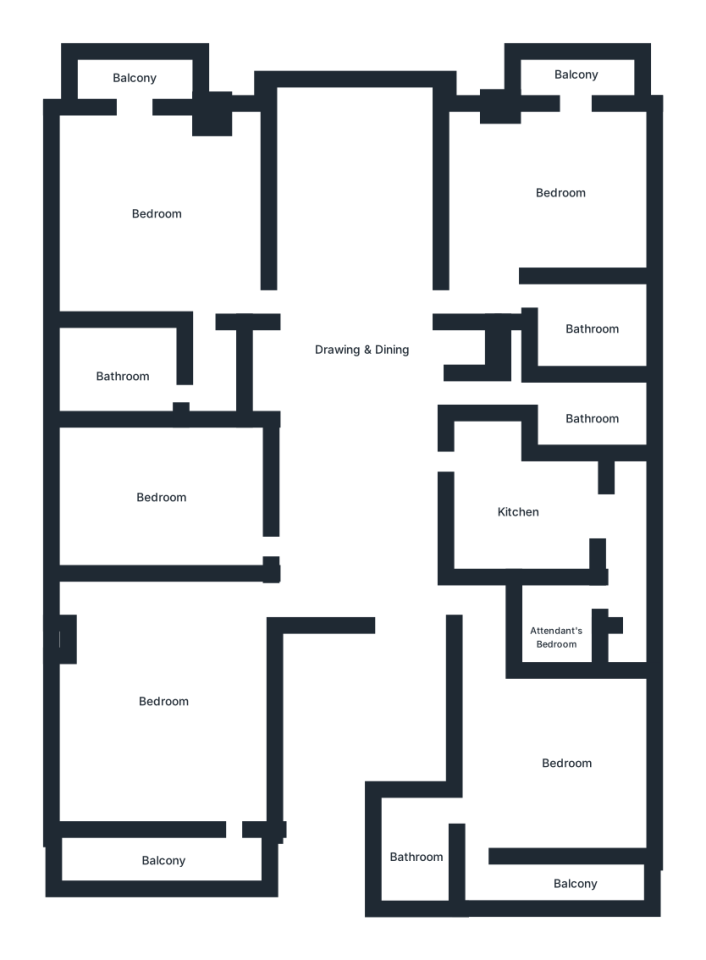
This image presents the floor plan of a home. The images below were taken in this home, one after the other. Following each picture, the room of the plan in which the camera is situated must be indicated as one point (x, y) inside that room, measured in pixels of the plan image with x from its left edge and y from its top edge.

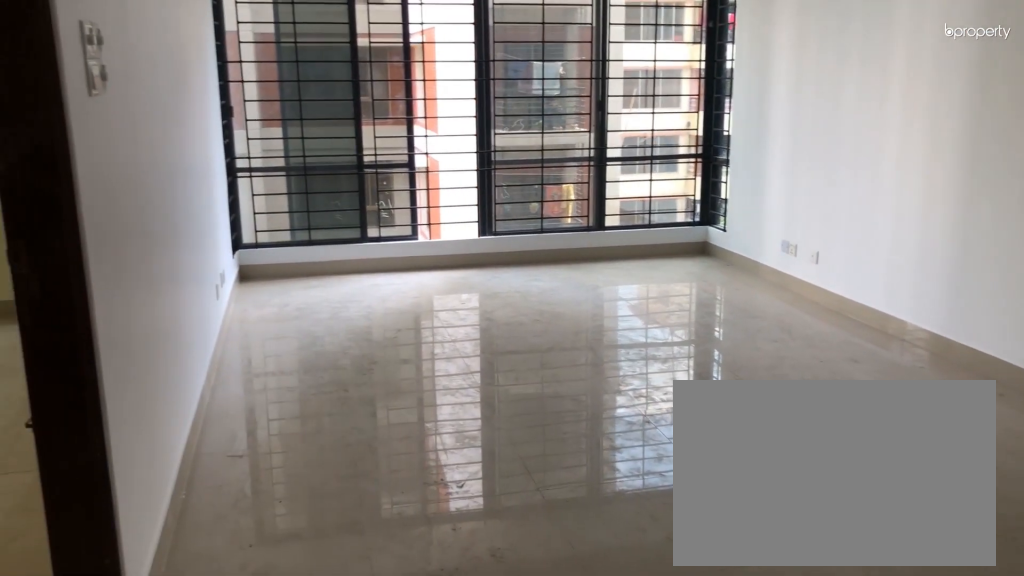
(356, 390)
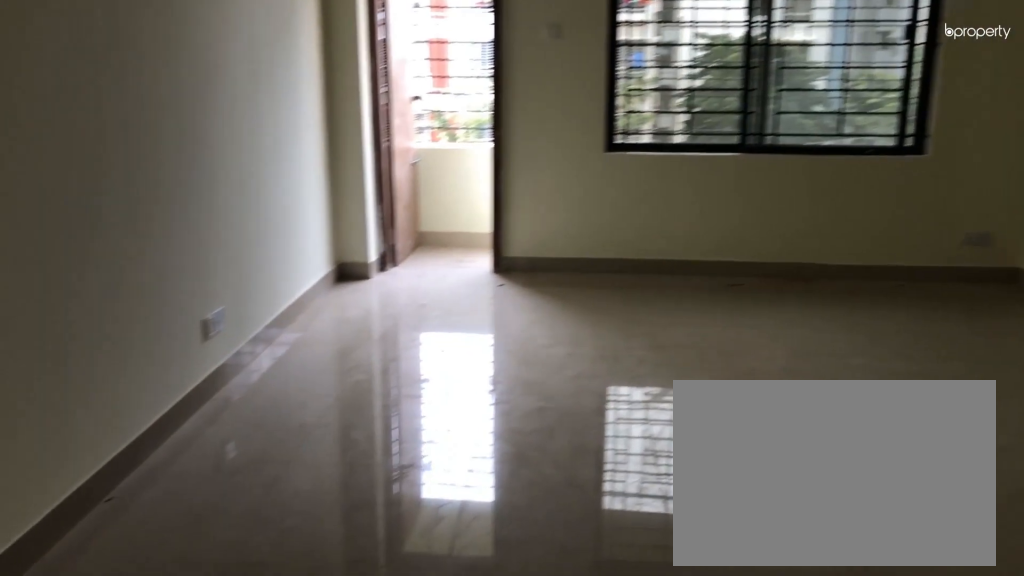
(163, 695)
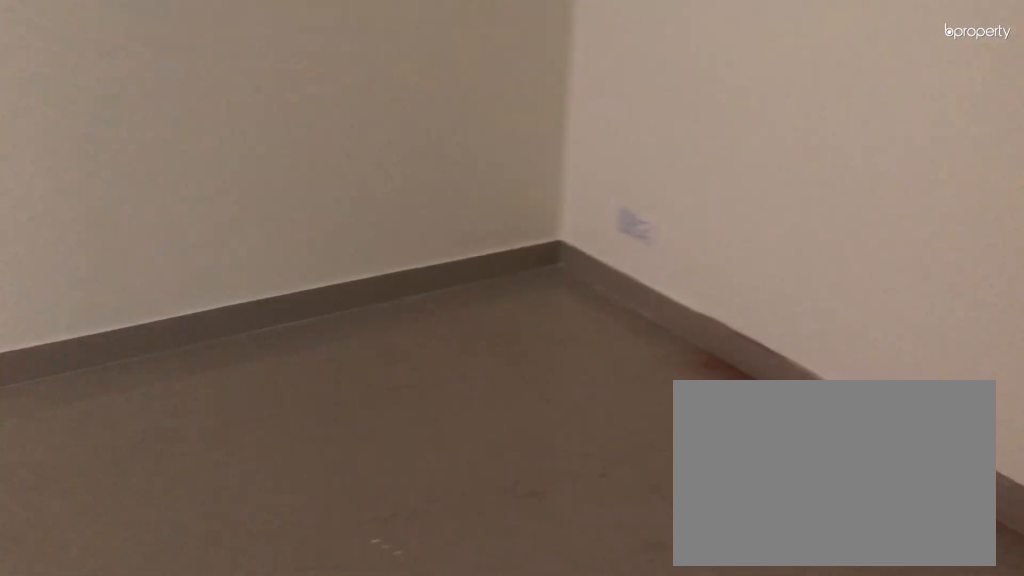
(158, 498)
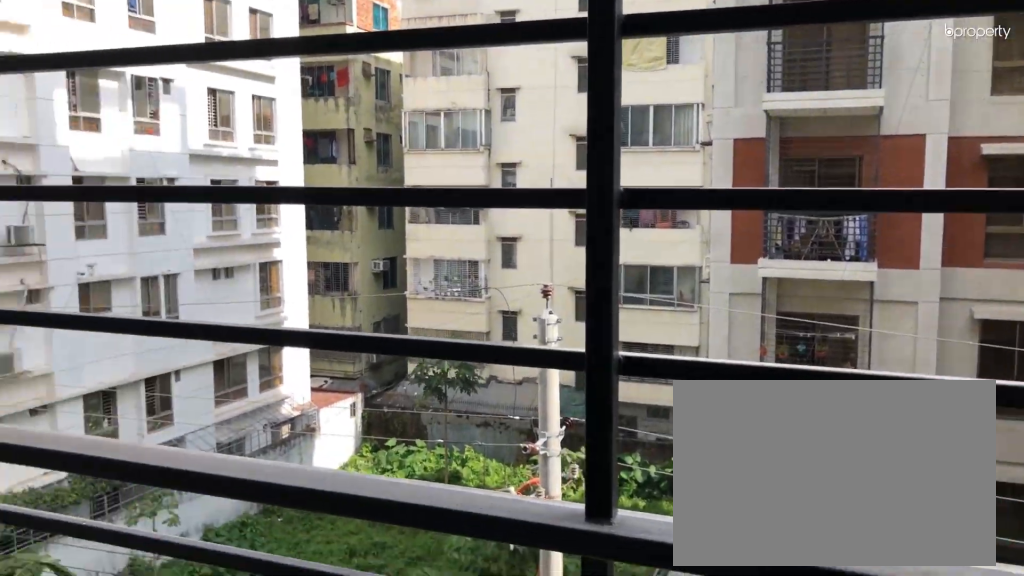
(129, 72)
